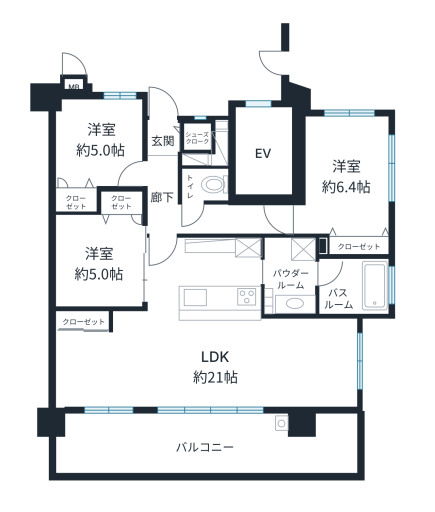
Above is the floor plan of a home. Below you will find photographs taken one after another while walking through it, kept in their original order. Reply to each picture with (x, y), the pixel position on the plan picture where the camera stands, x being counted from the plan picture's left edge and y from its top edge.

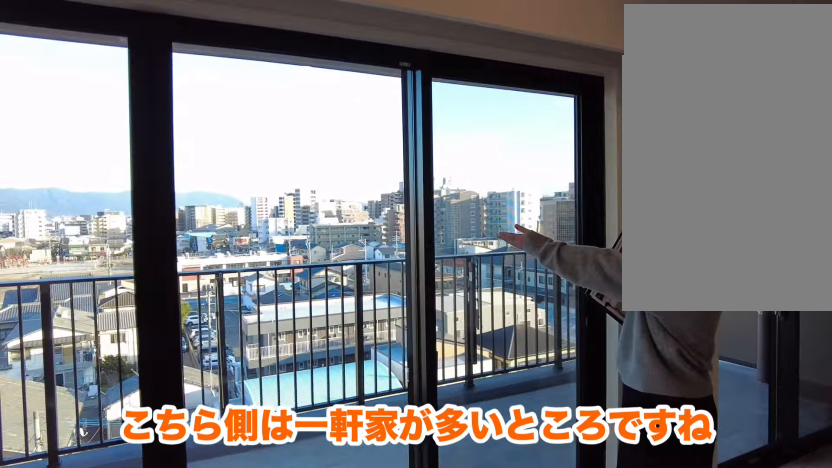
(170, 395)
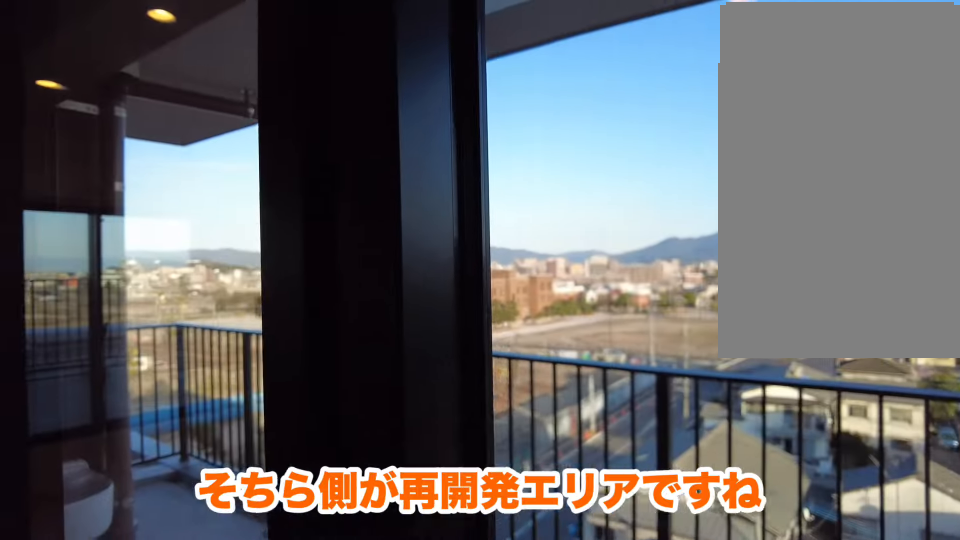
(170, 395)
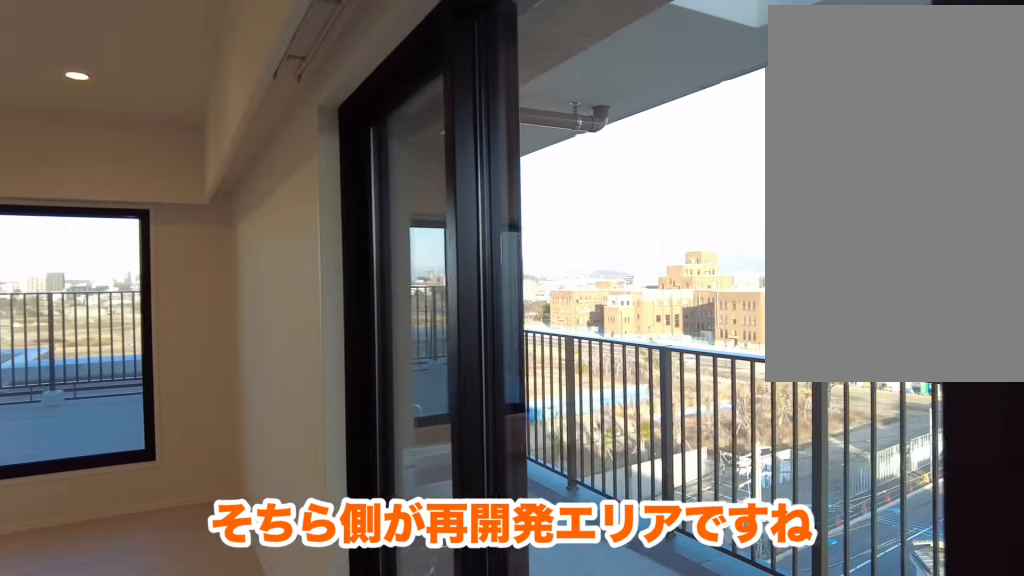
(170, 395)
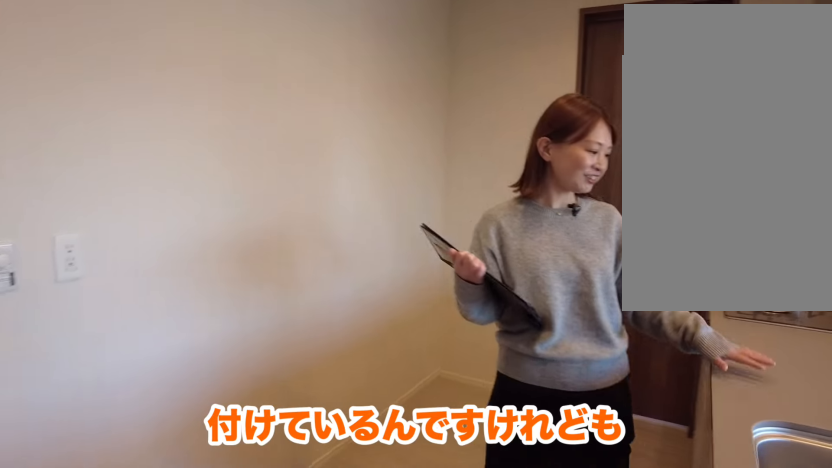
(204, 280)
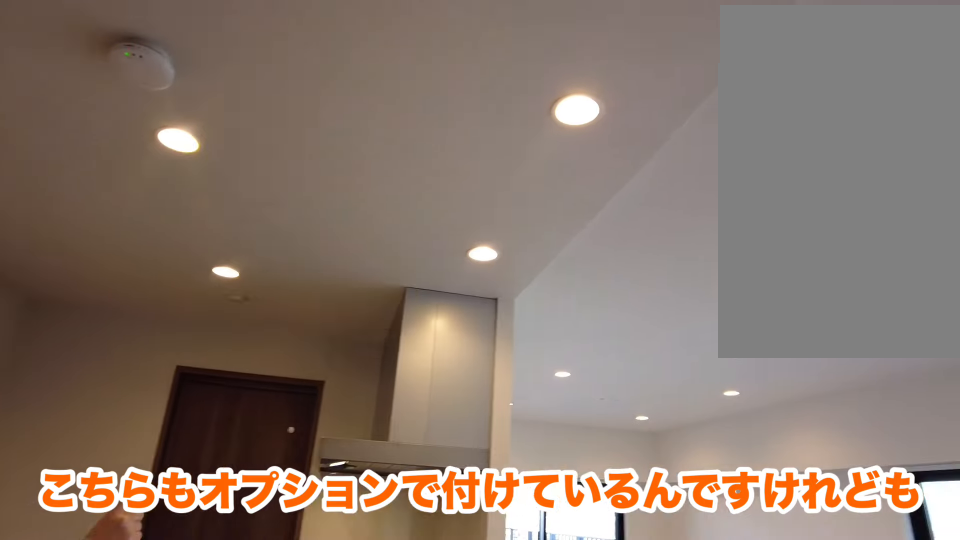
(188, 278)
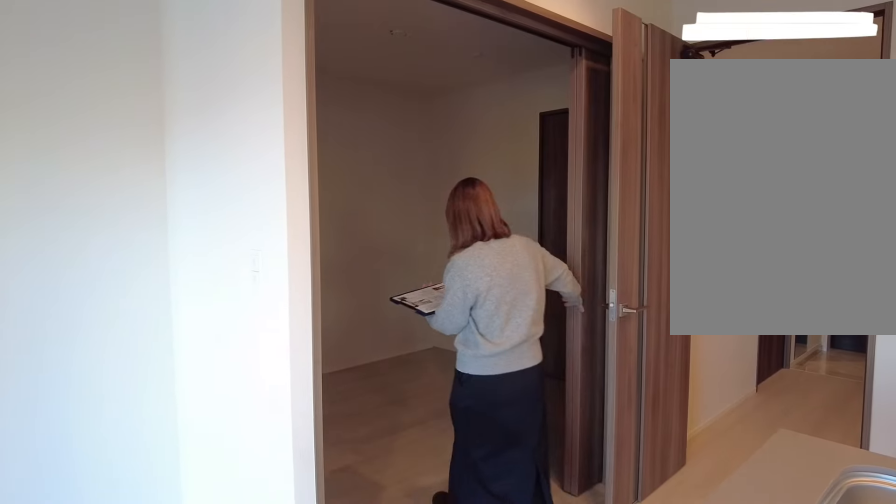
(116, 272)
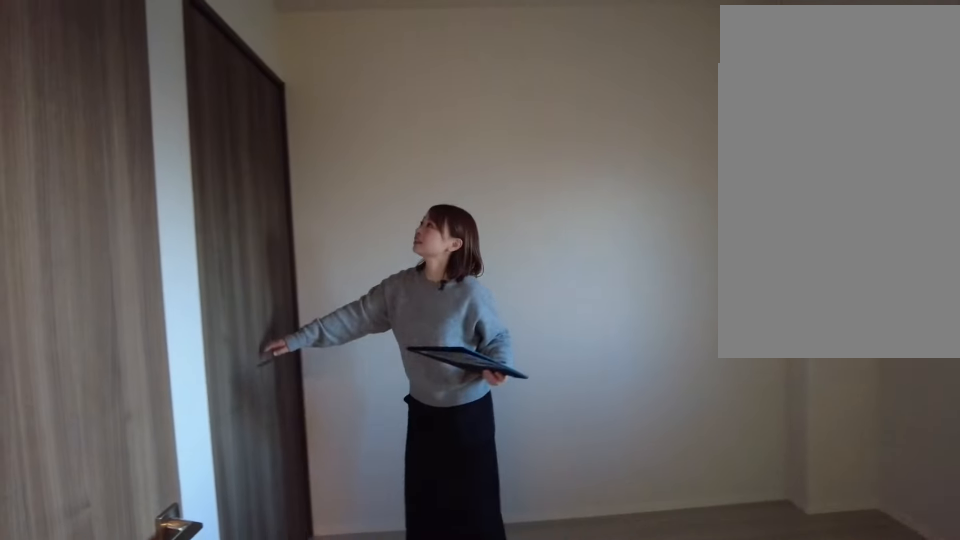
(78, 171)
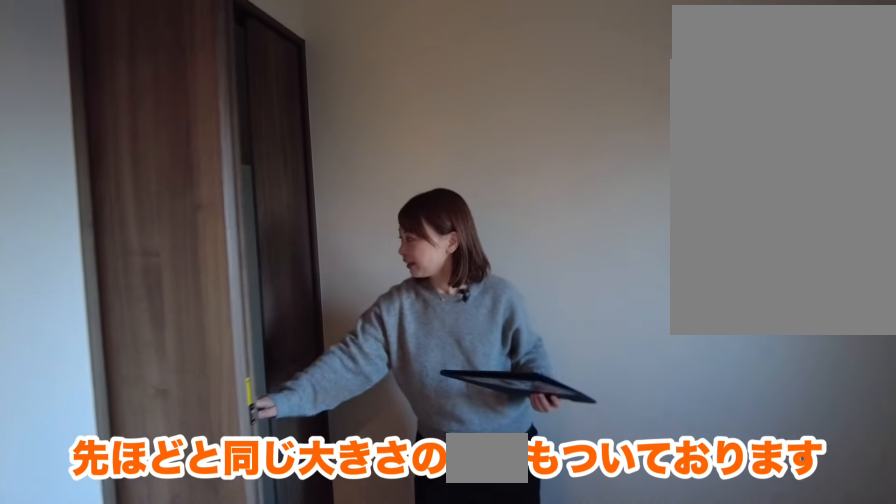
(76, 171)
